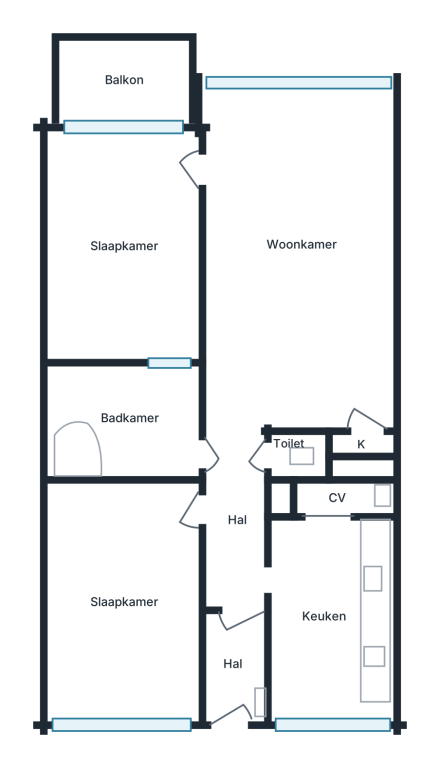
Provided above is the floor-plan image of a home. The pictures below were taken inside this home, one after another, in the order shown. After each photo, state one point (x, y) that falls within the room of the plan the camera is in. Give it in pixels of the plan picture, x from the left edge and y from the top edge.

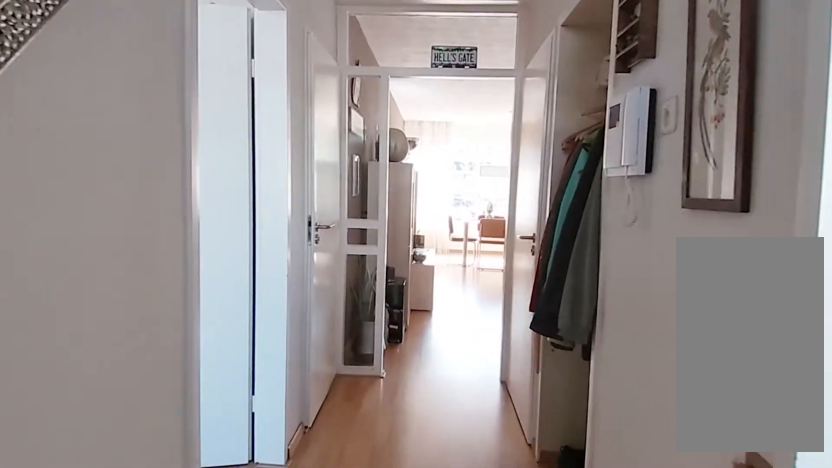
(235, 569)
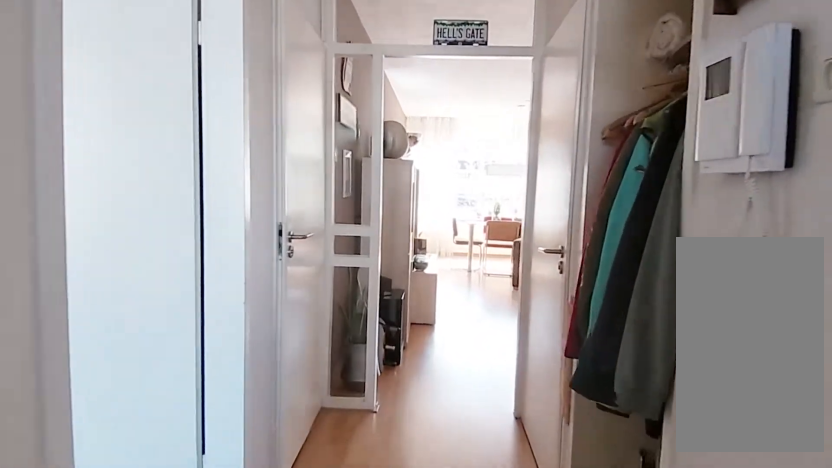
(235, 569)
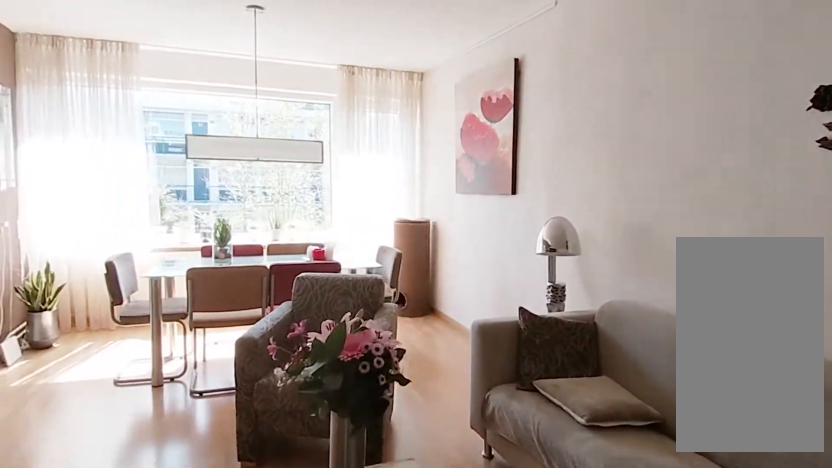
(298, 253)
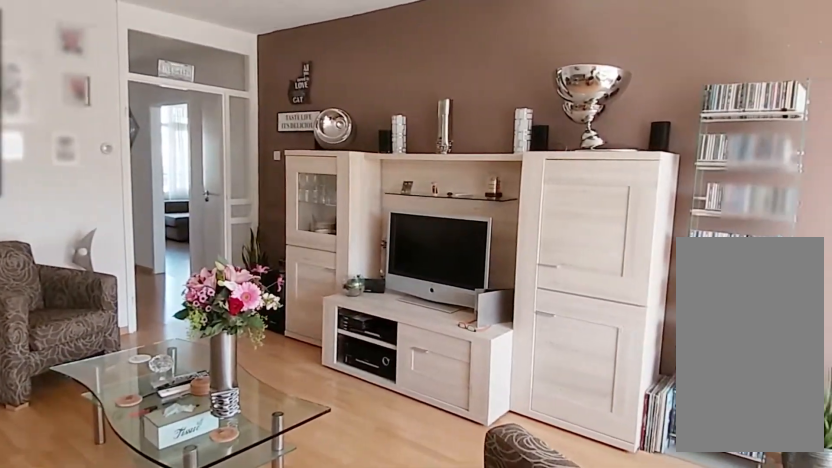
(298, 253)
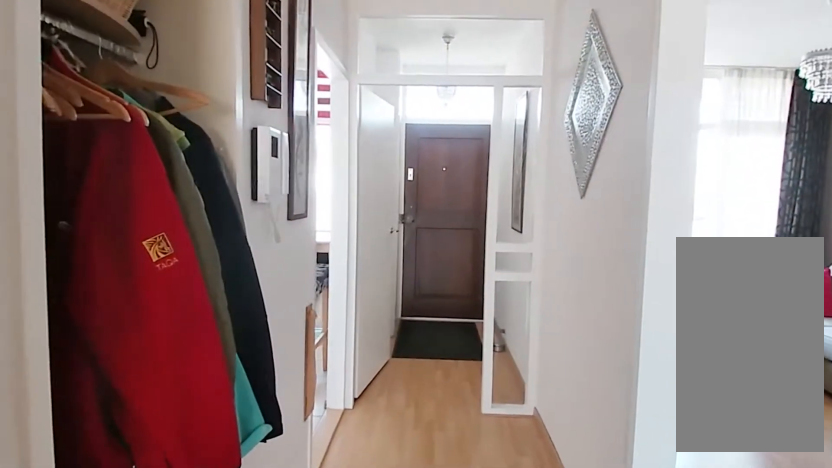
(235, 569)
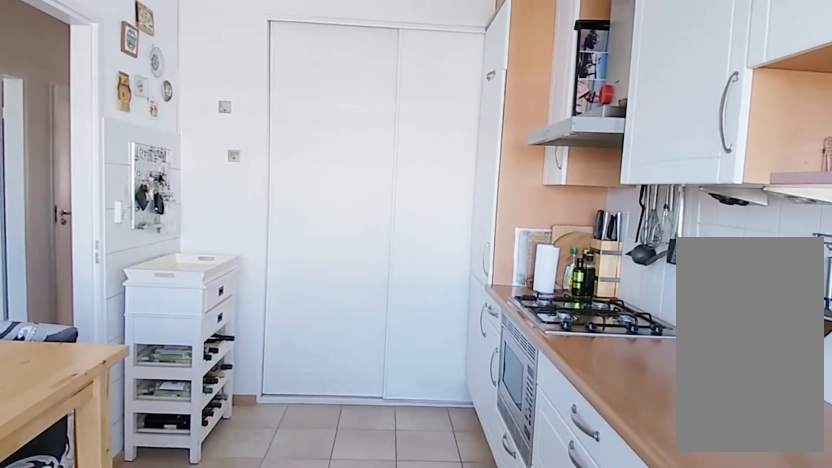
(316, 624)
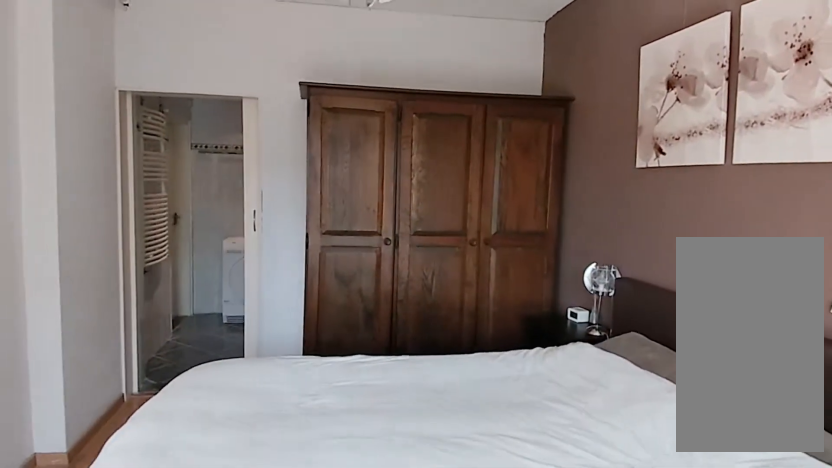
(123, 245)
